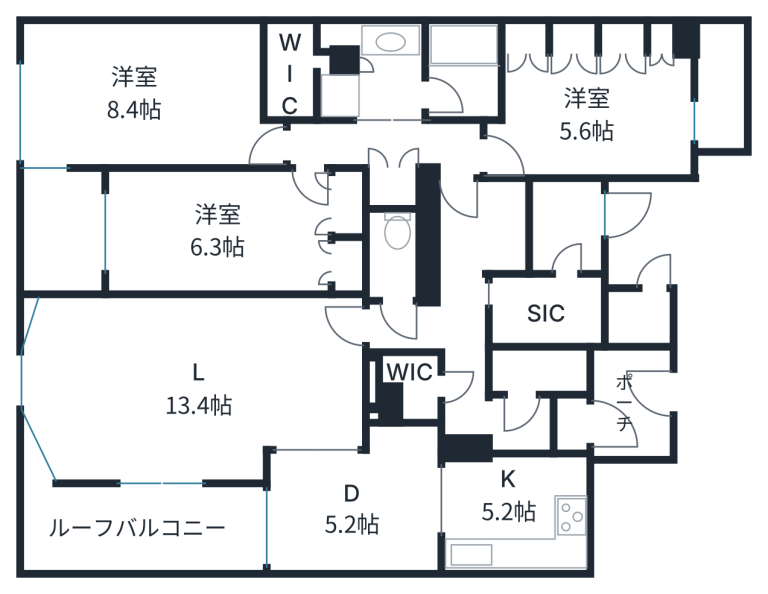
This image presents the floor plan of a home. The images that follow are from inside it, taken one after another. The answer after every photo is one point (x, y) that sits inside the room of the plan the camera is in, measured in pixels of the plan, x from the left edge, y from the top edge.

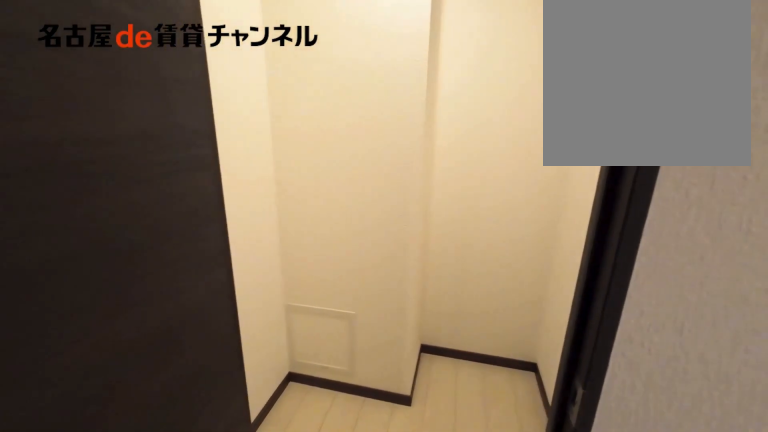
(415, 385)
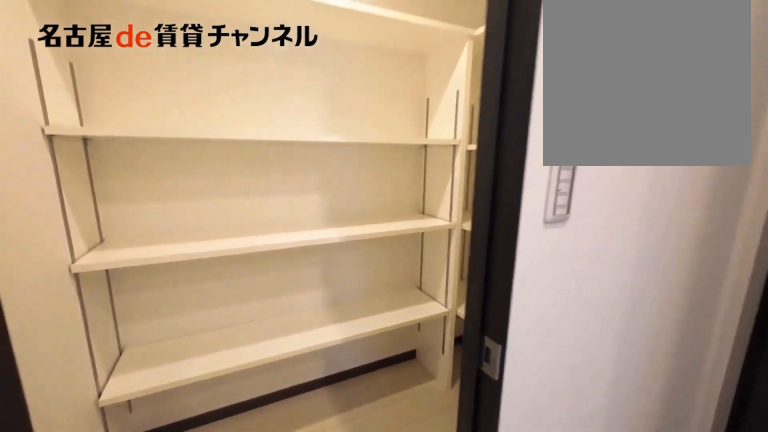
(538, 372)
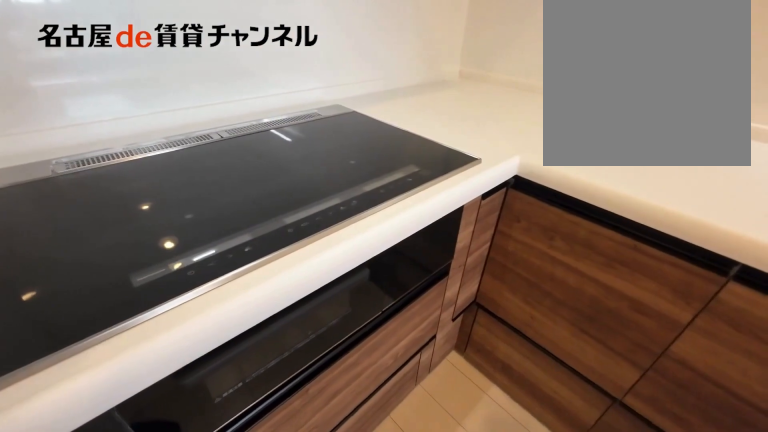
(516, 513)
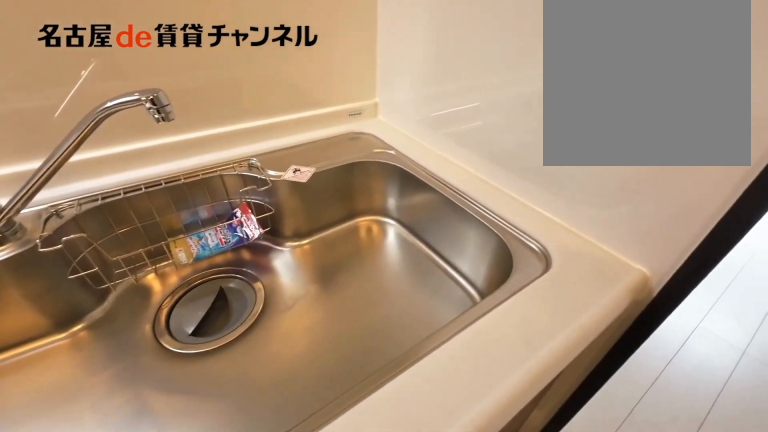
(516, 513)
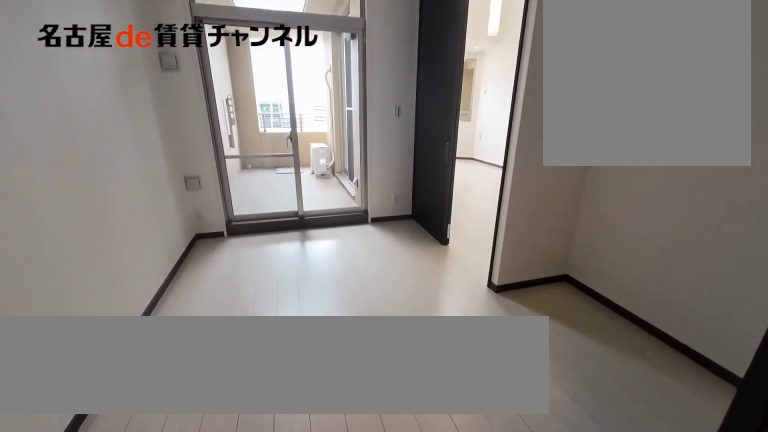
(357, 505)
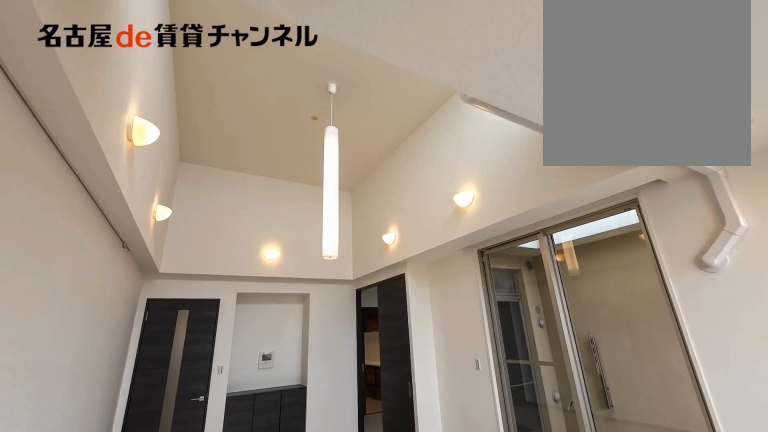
(192, 383)
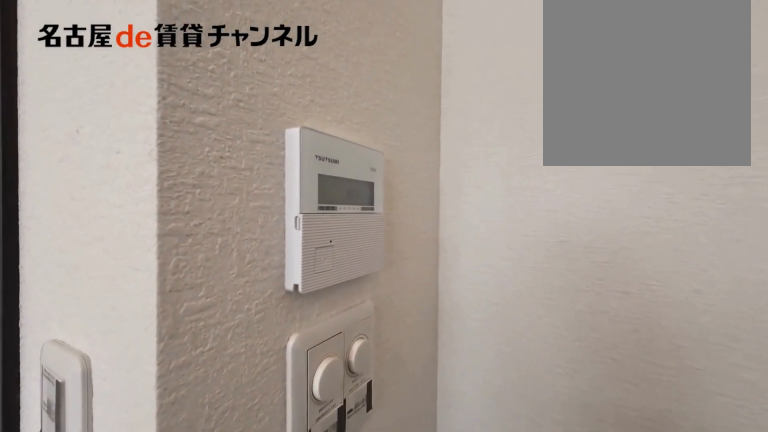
(192, 383)
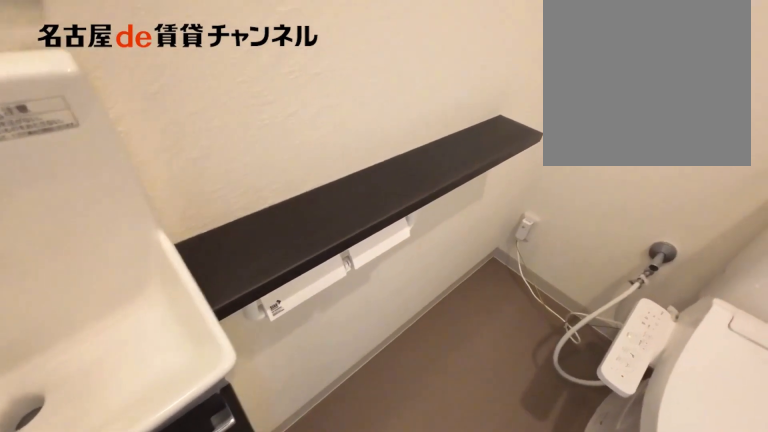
(392, 256)
